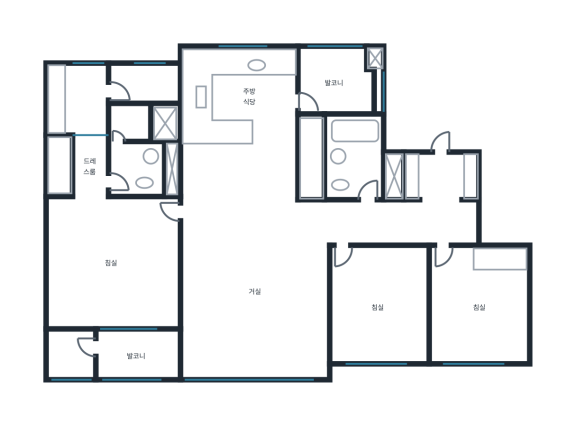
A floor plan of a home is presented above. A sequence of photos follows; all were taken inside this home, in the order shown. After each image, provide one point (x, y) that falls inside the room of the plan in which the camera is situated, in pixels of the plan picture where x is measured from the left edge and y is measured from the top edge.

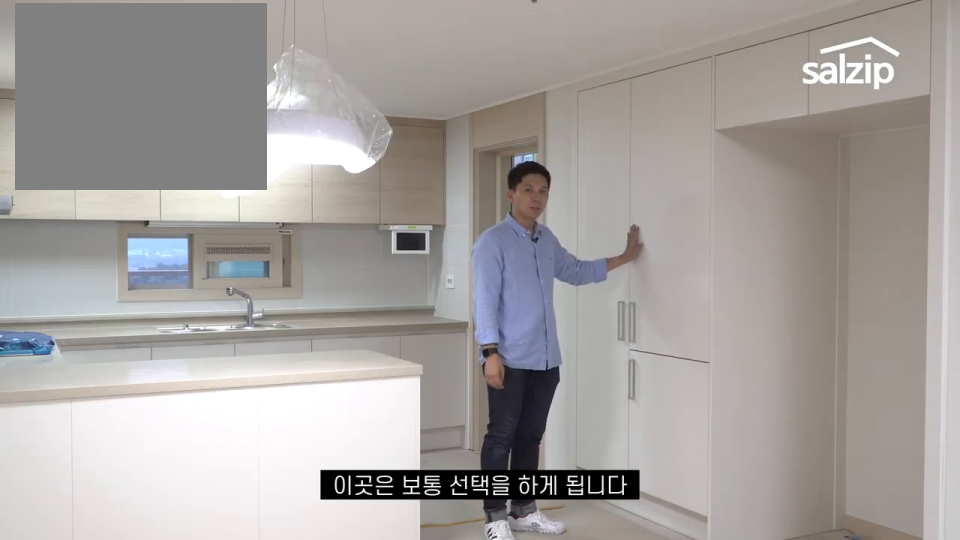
(227, 81)
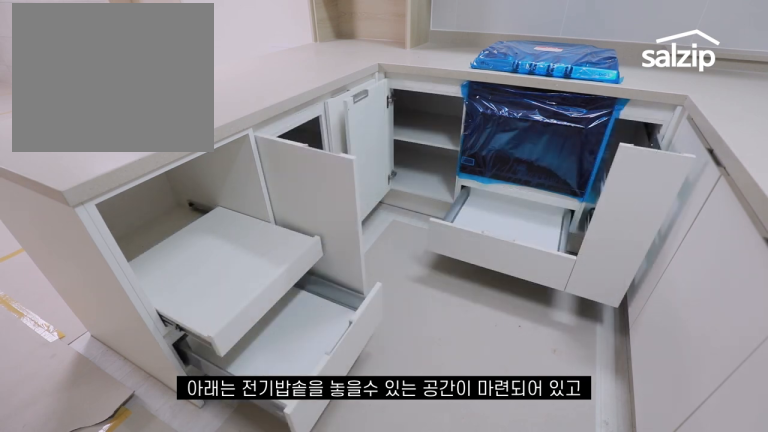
(236, 98)
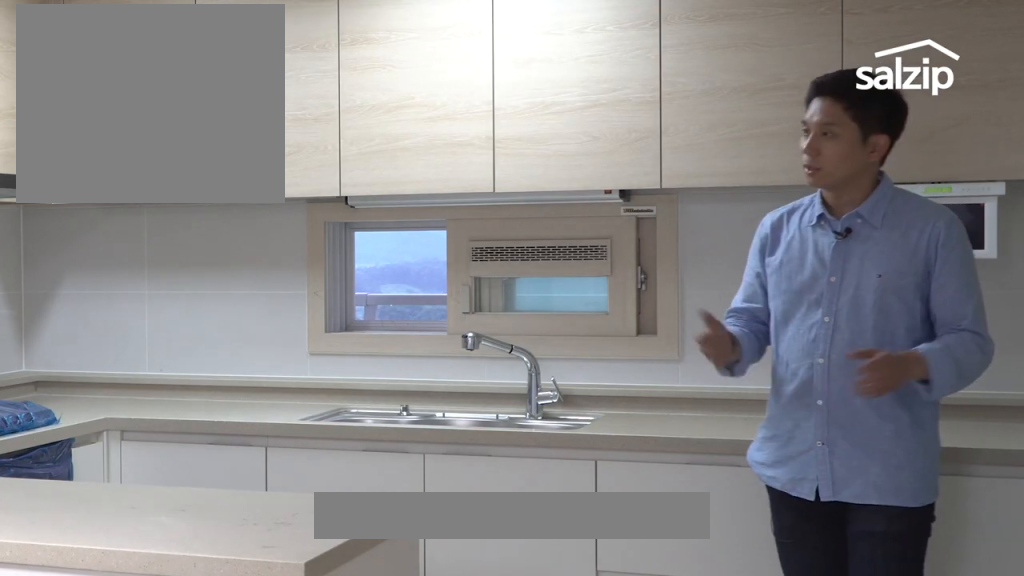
(224, 87)
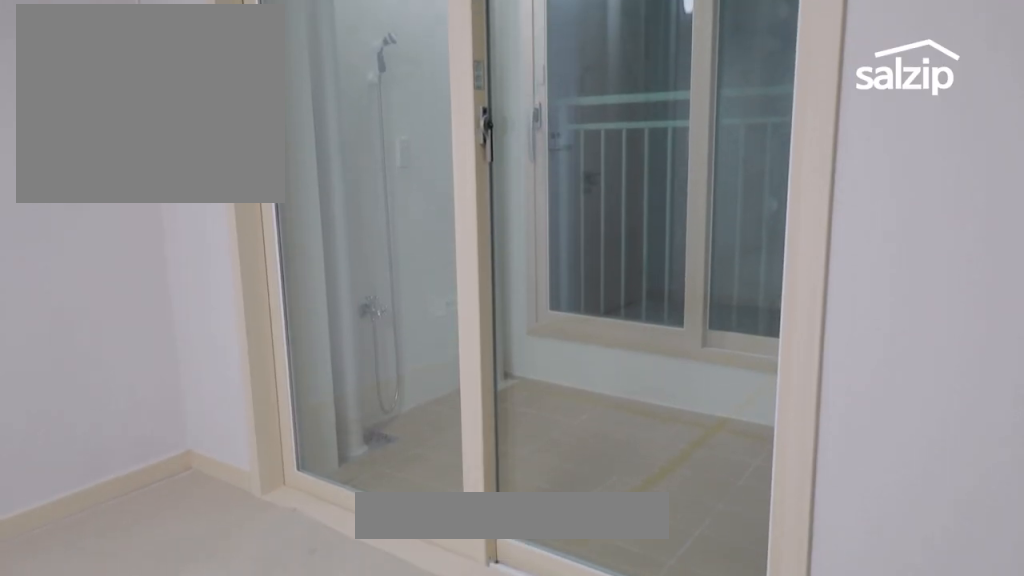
(112, 262)
